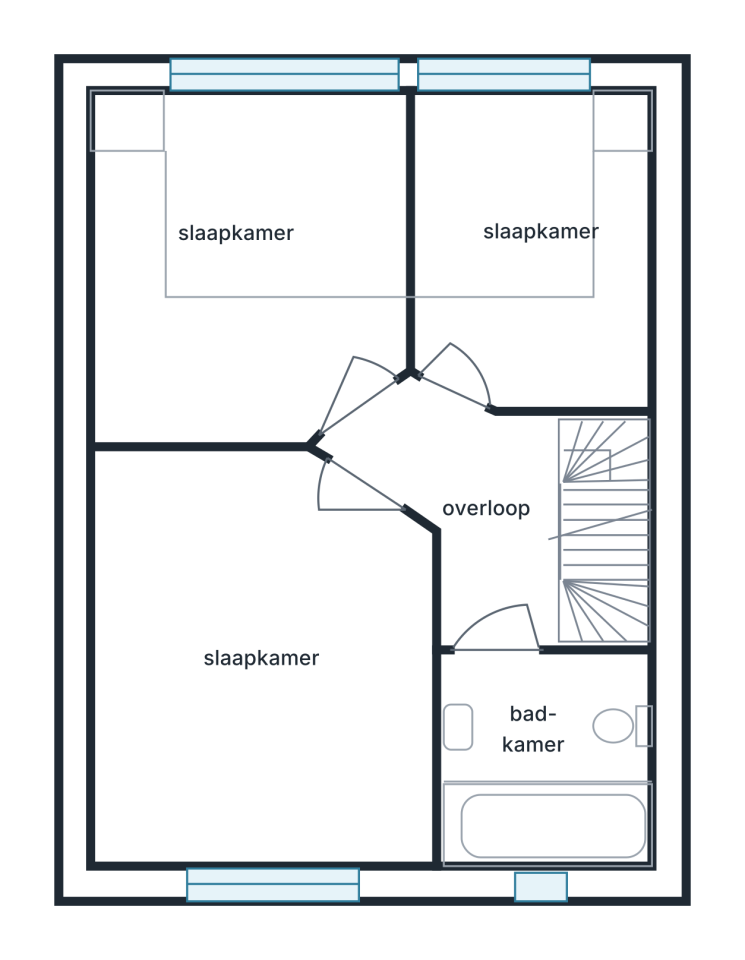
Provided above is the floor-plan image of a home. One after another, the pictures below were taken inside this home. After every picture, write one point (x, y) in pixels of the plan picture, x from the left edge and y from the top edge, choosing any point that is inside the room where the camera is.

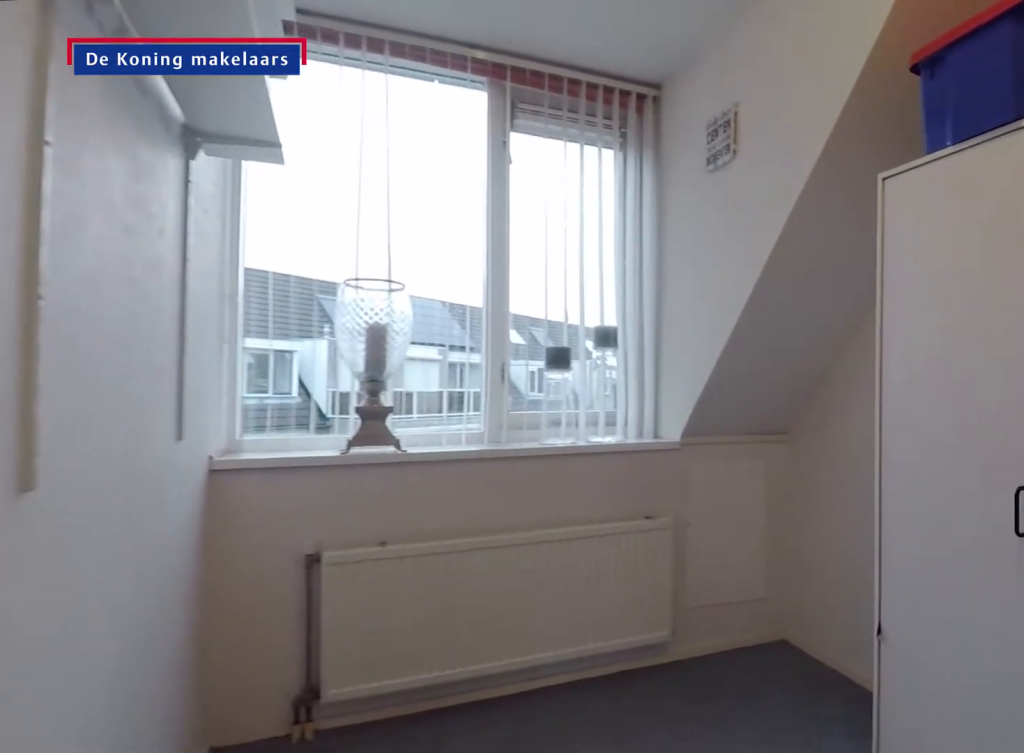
(533, 254)
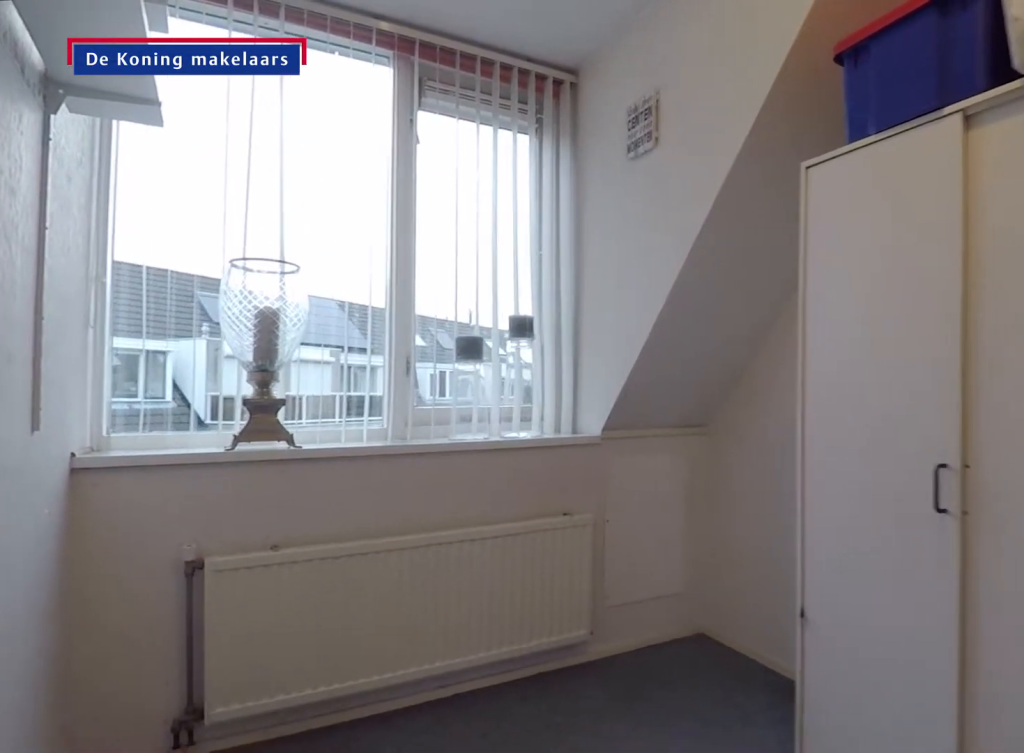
(533, 254)
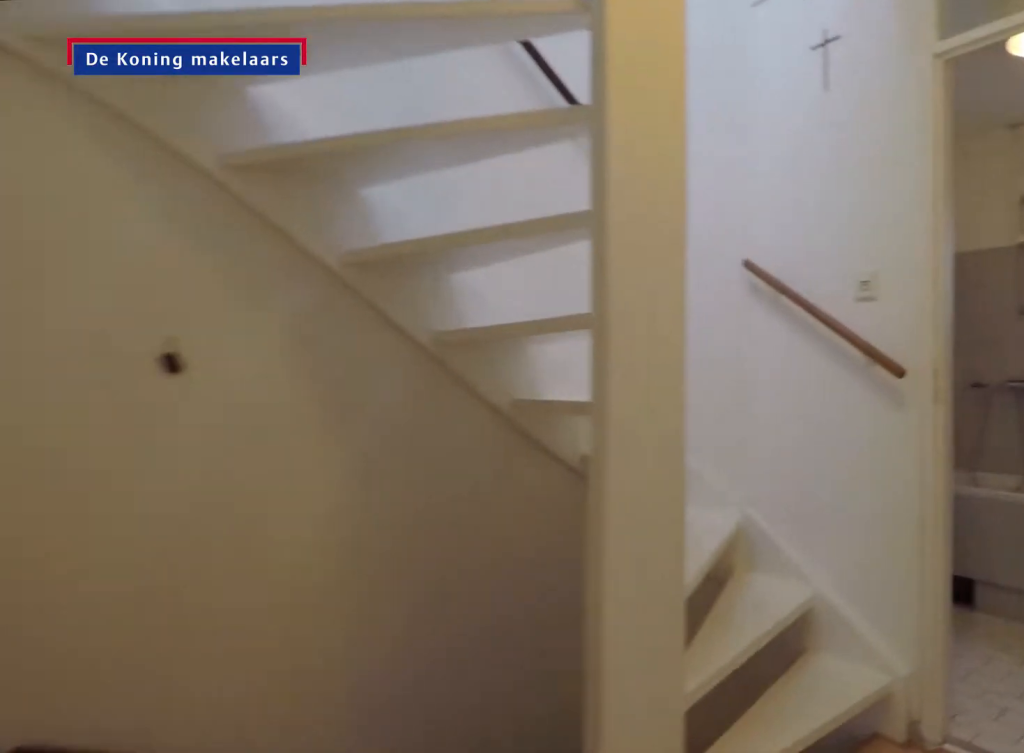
(472, 506)
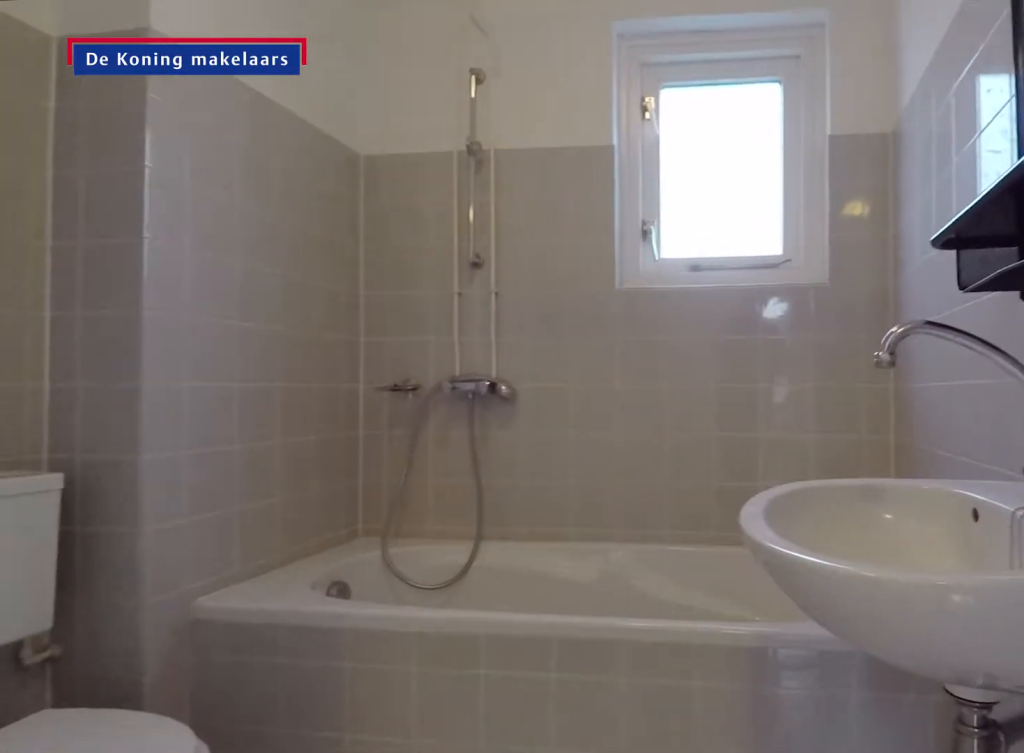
(549, 763)
